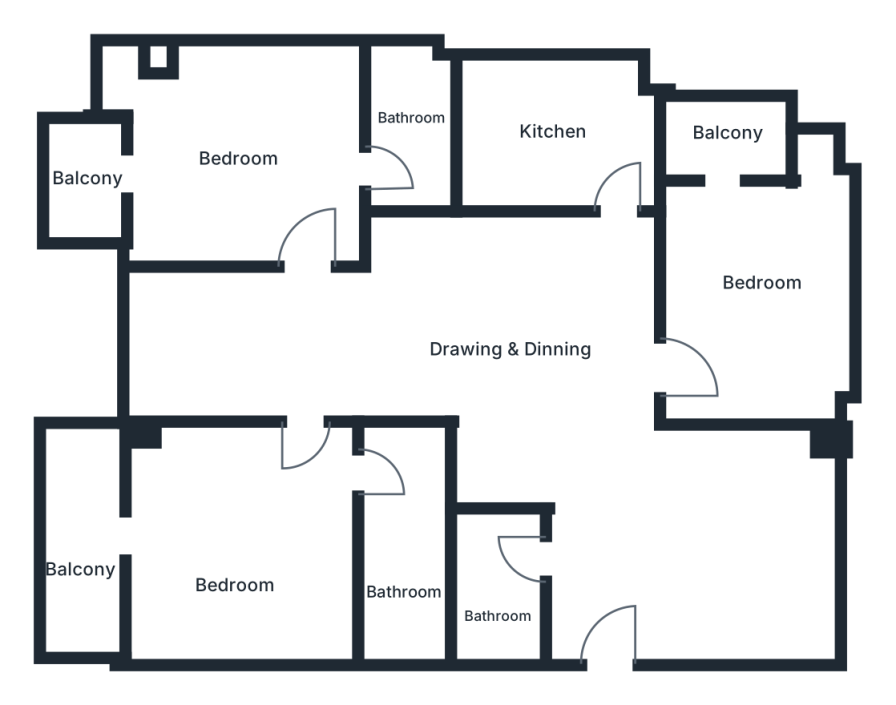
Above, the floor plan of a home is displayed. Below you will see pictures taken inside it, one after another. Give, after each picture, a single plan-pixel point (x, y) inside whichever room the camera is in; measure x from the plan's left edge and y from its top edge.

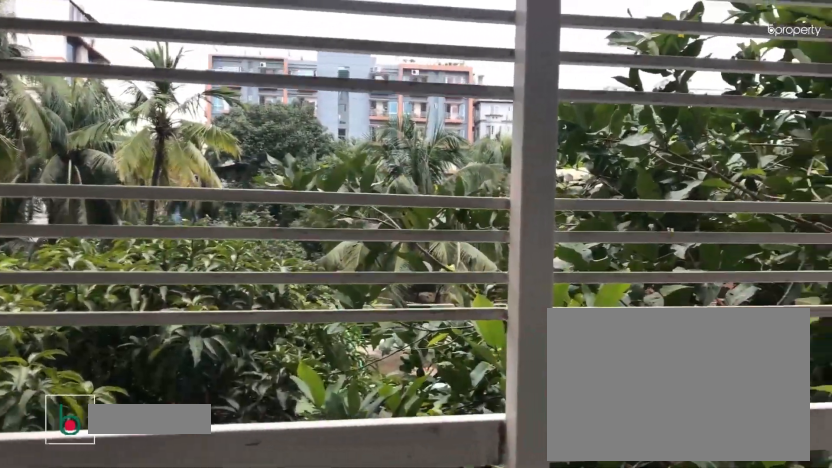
(726, 140)
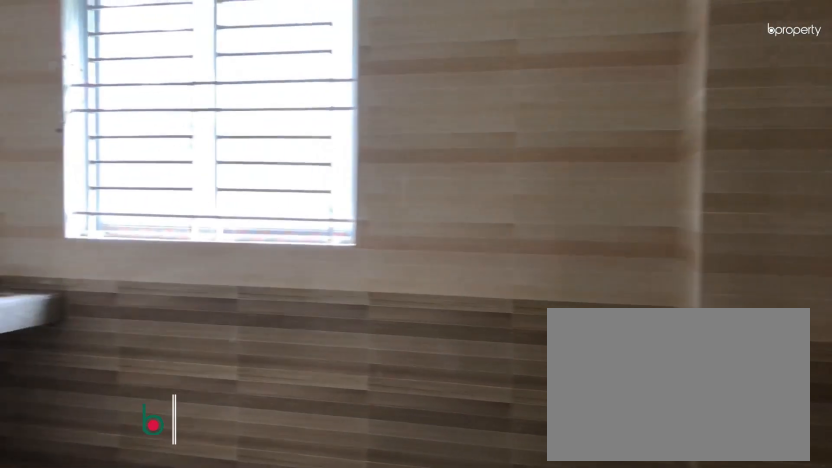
(551, 125)
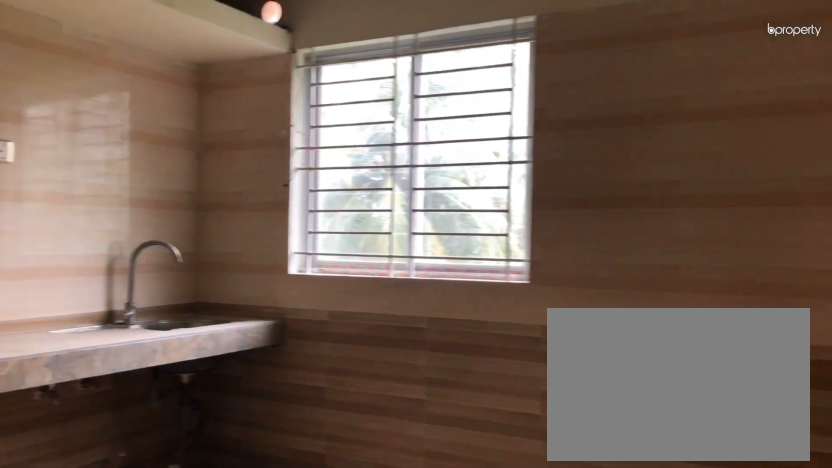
(551, 125)
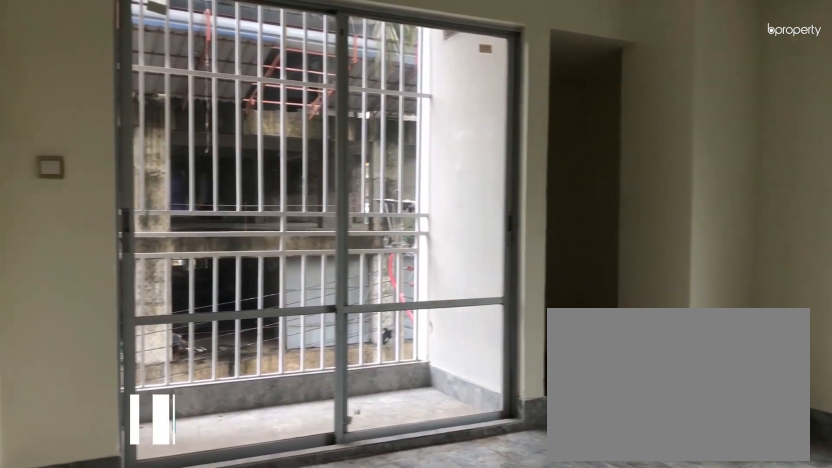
(239, 162)
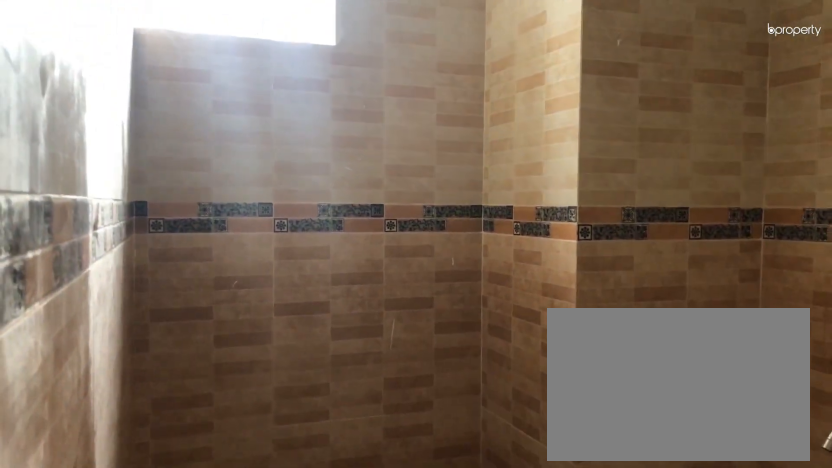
(408, 133)
